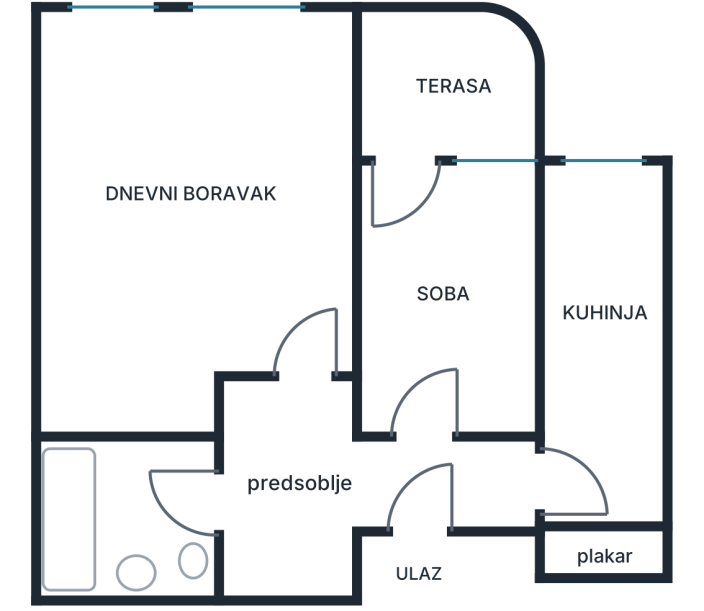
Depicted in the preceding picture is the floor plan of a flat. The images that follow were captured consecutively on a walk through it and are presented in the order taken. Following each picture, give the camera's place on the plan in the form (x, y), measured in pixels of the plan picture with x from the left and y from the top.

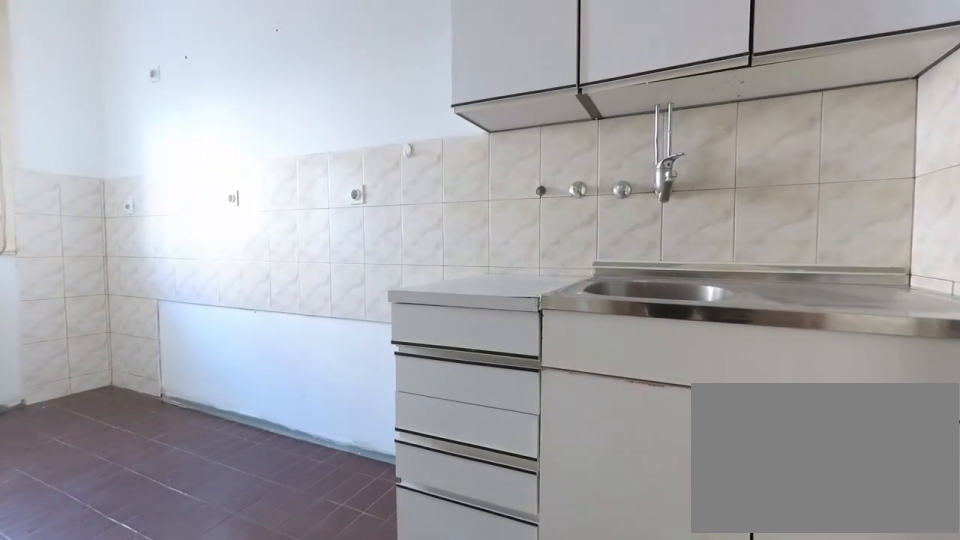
(534, 491)
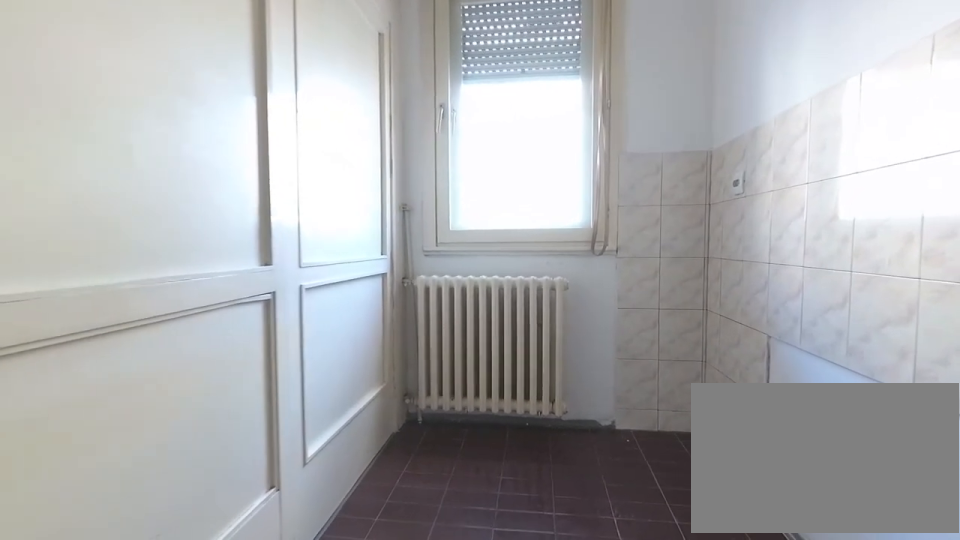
(601, 364)
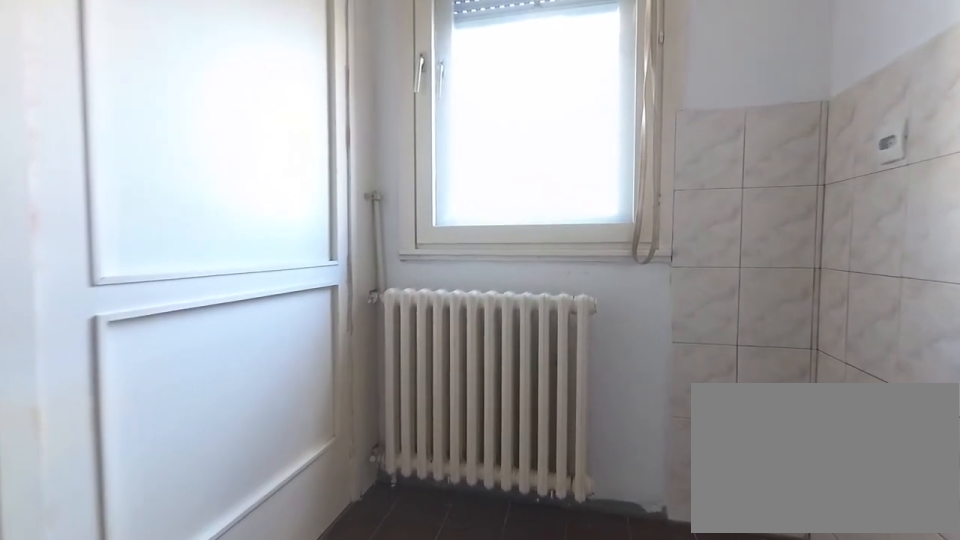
(600, 312)
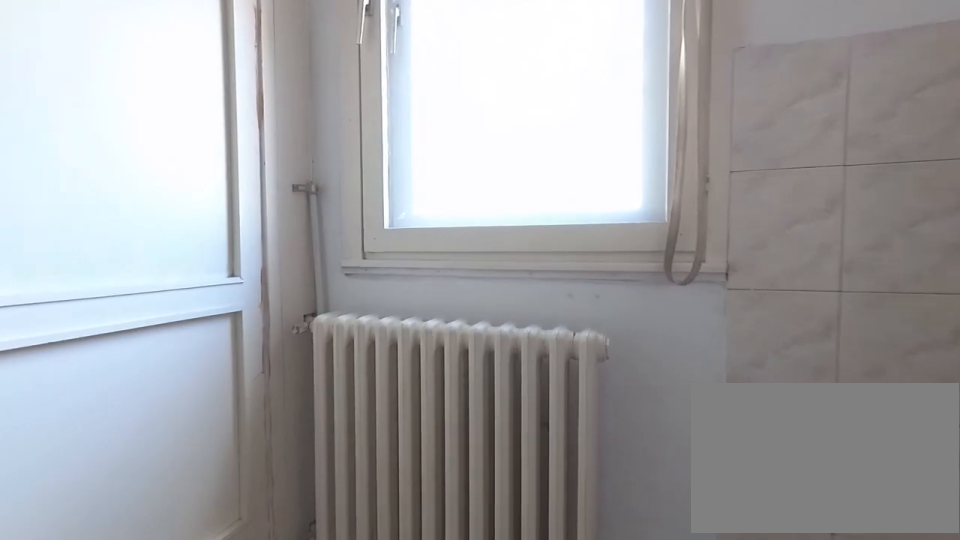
(601, 275)
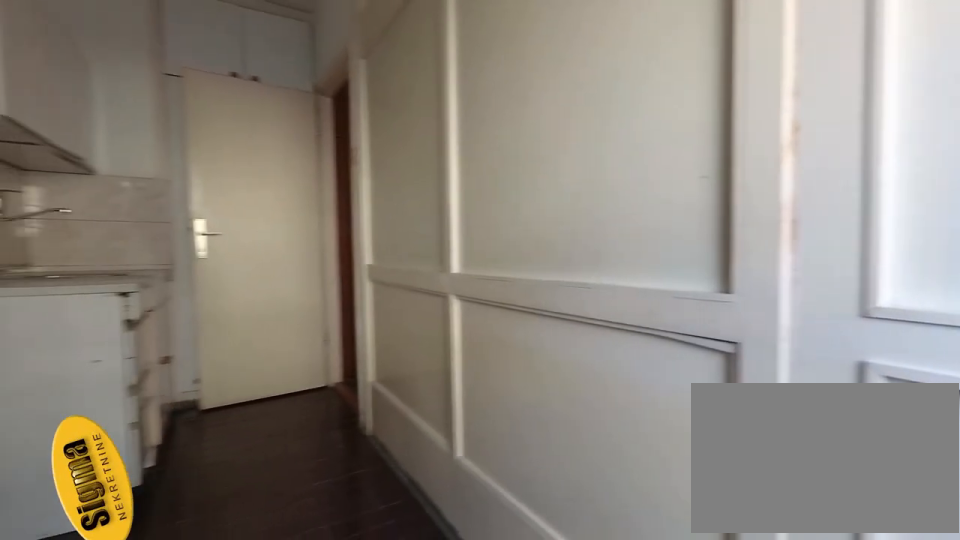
(625, 198)
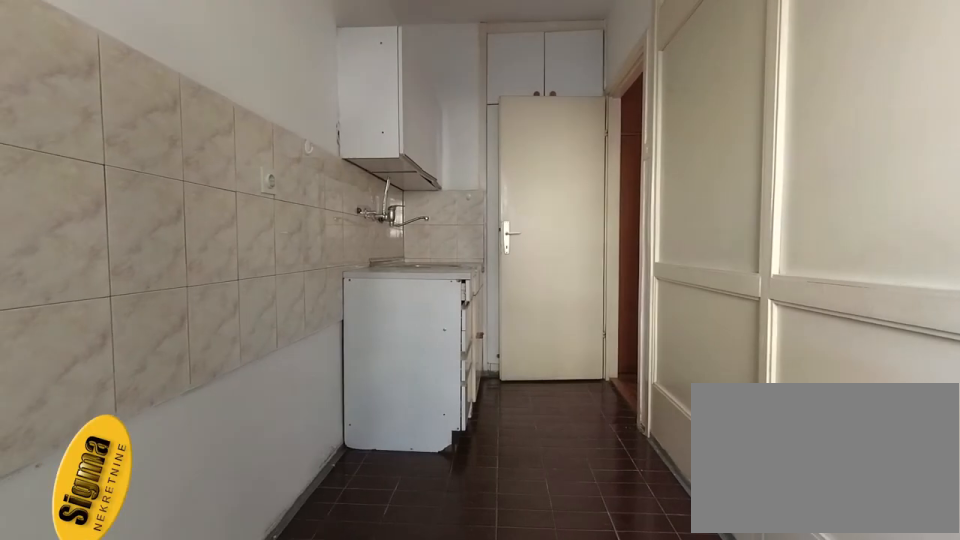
(600, 179)
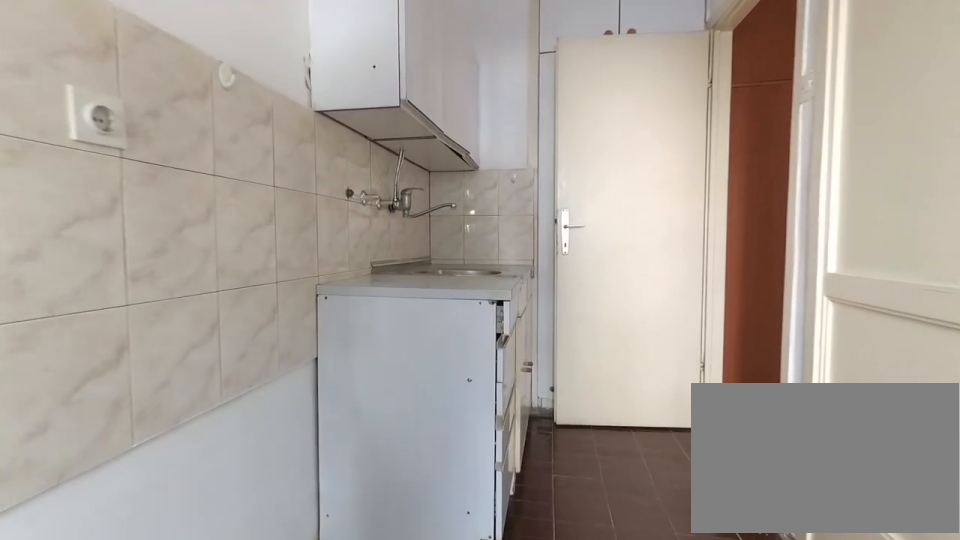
(600, 282)
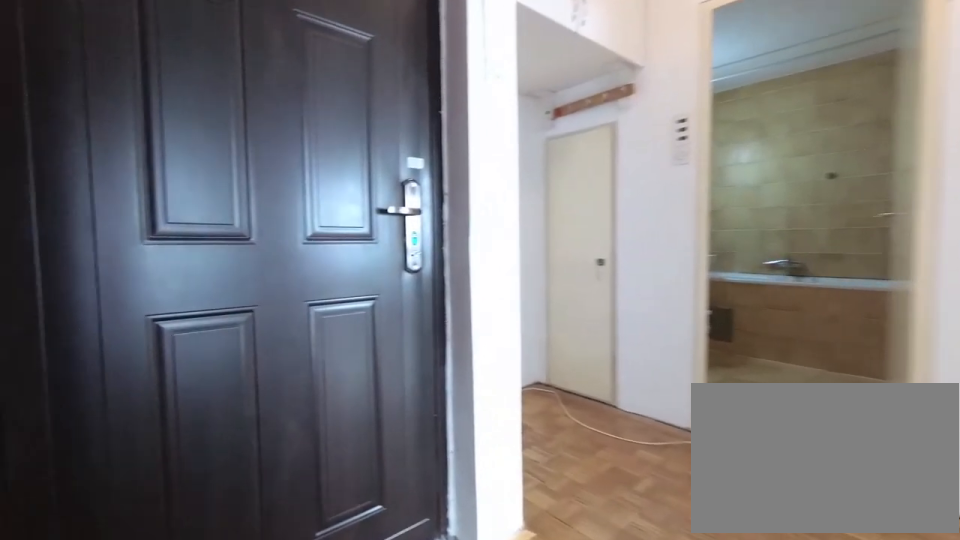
(467, 468)
